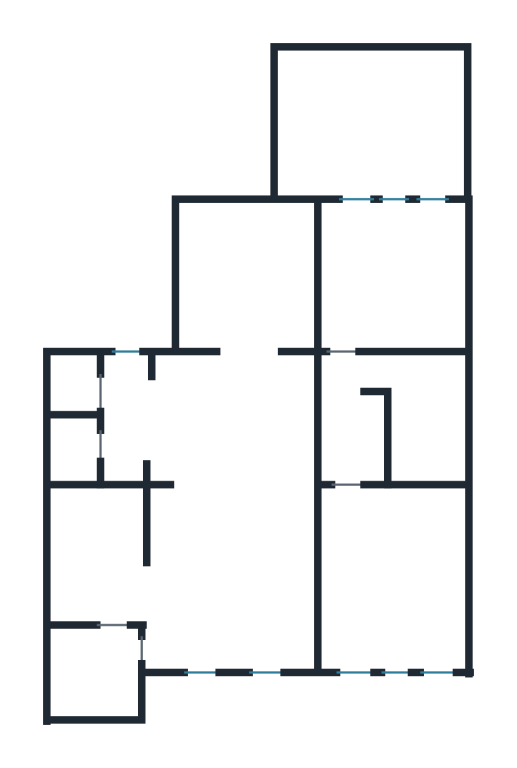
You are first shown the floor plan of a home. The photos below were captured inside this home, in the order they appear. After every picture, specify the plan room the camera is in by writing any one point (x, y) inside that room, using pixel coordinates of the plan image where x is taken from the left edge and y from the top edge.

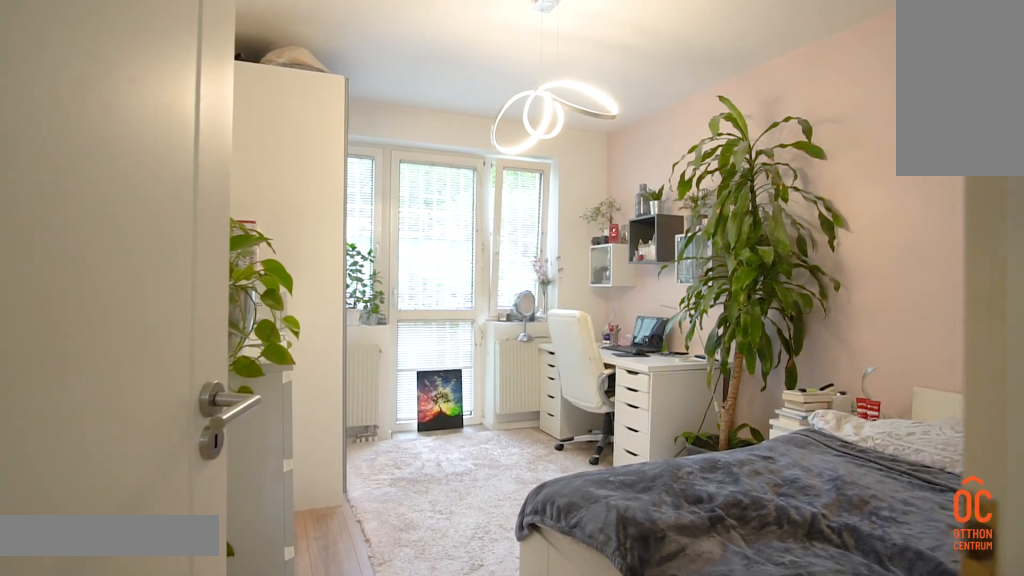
(406, 274)
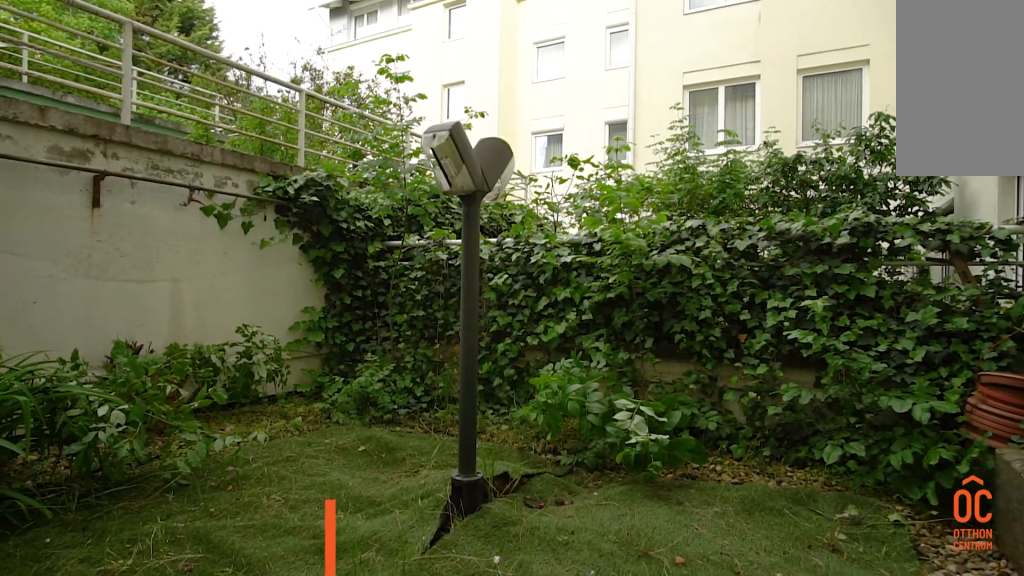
(379, 119)
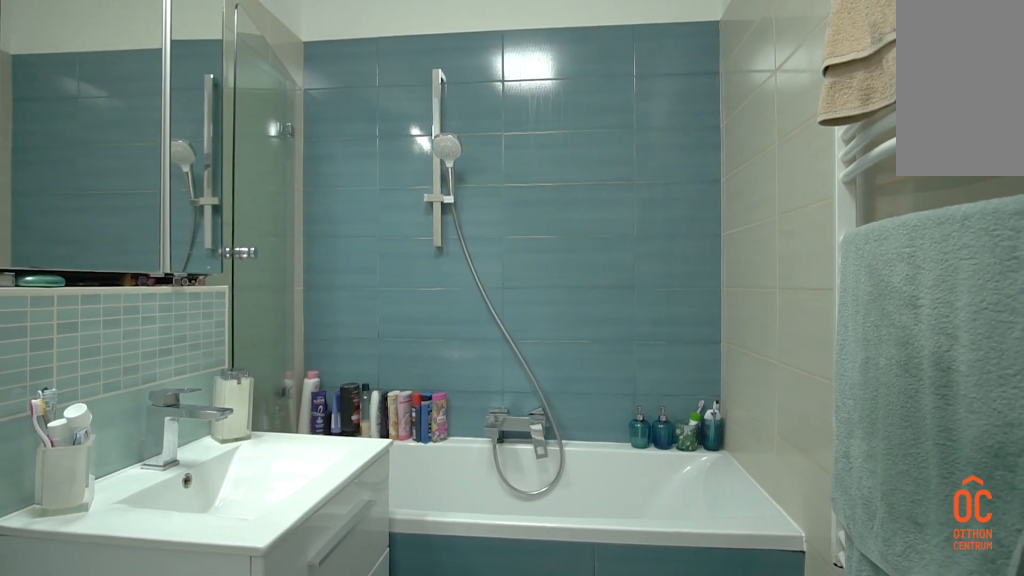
(433, 416)
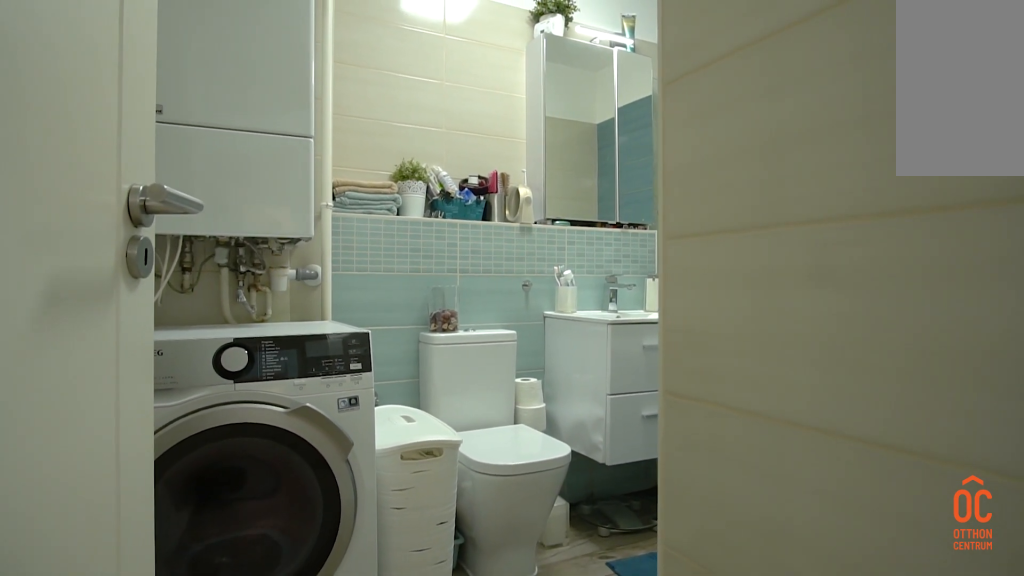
(434, 416)
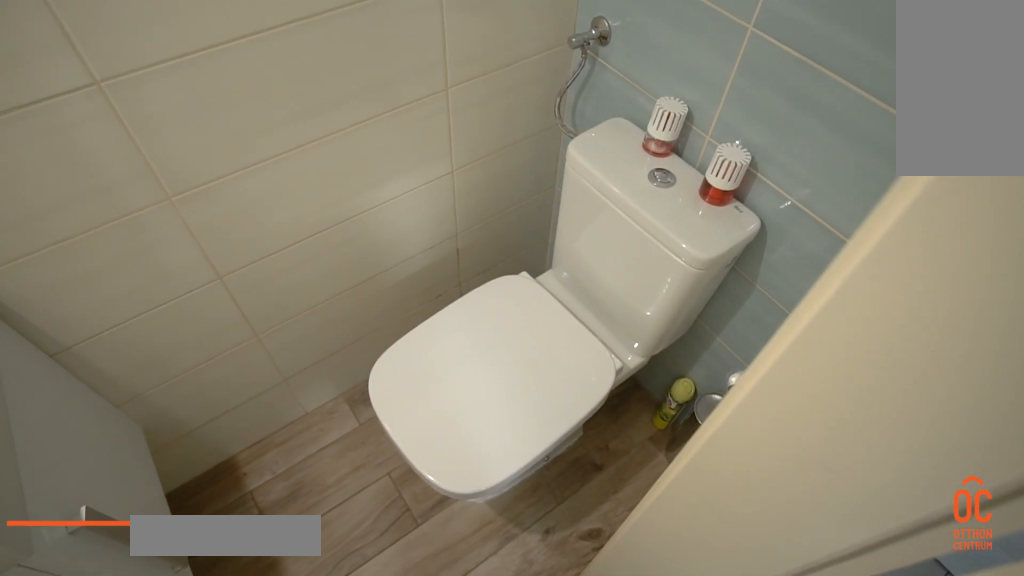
(77, 378)
